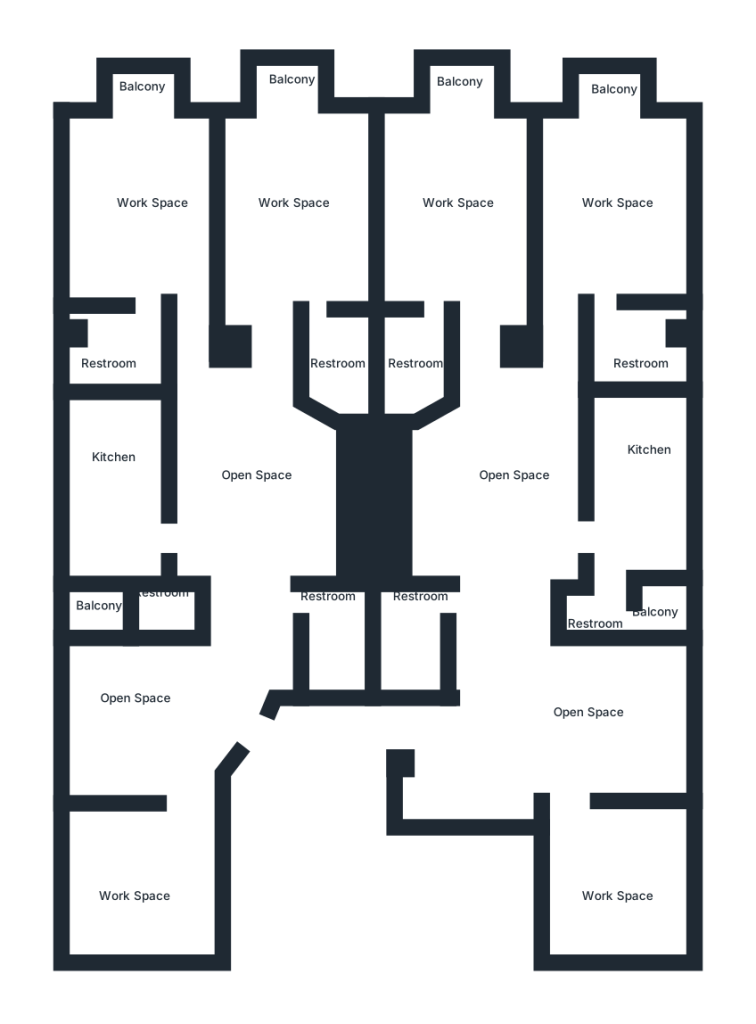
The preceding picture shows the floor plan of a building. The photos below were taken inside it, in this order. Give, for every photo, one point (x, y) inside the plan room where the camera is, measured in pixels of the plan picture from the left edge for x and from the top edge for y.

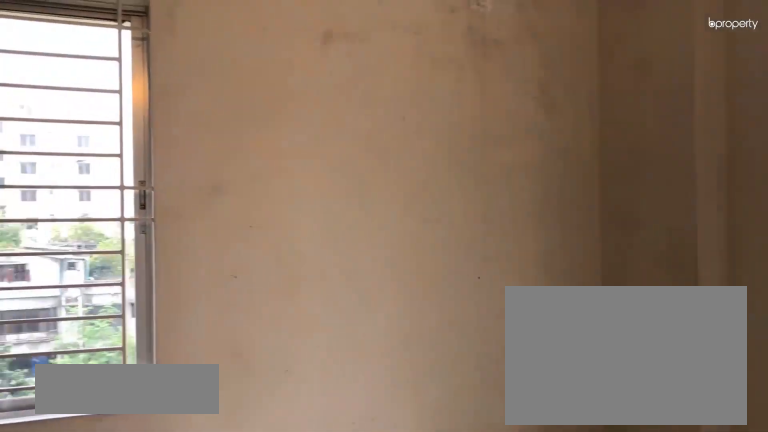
(146, 188)
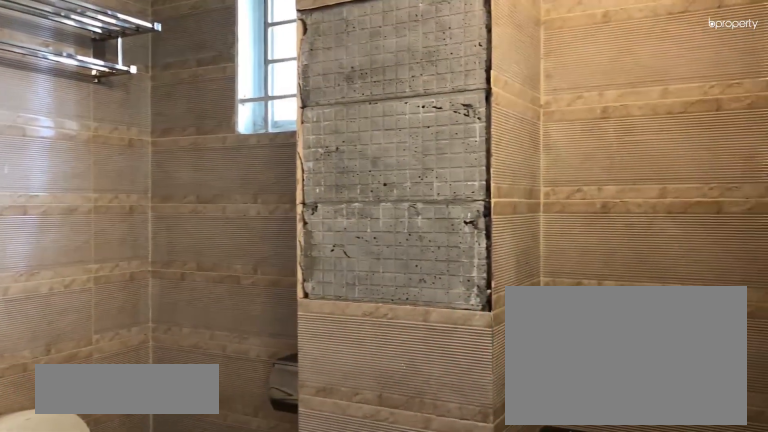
(119, 346)
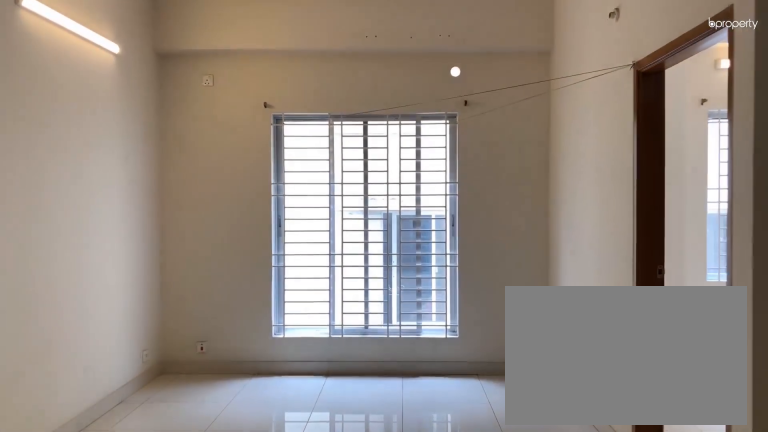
(556, 721)
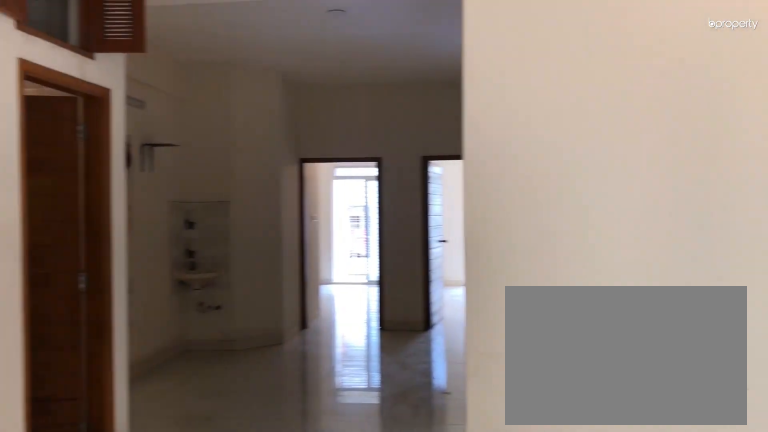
(556, 721)
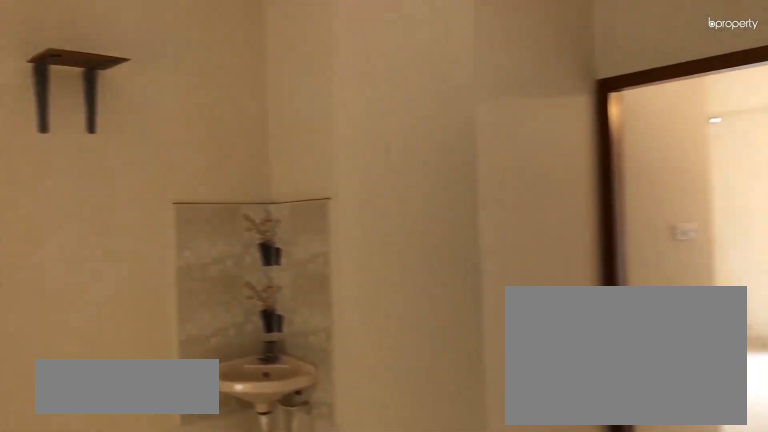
(534, 444)
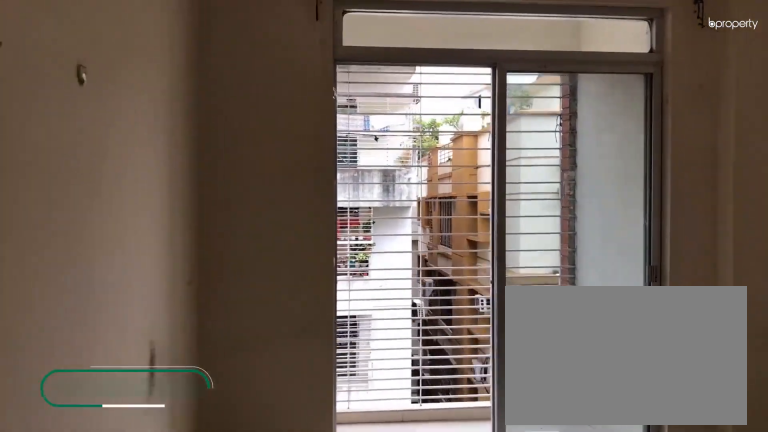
(610, 205)
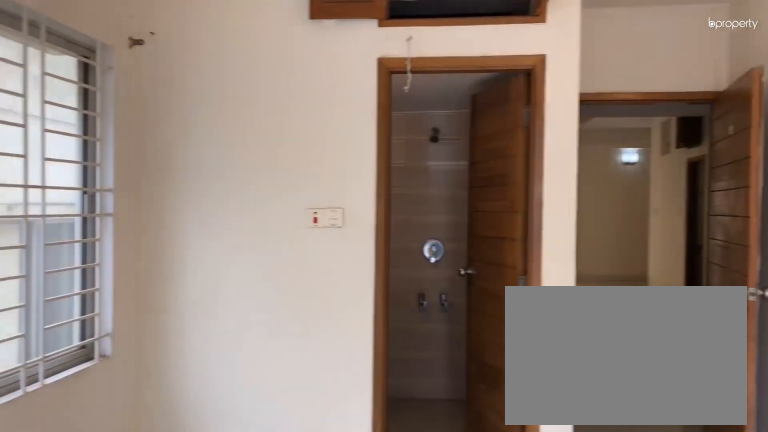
(610, 205)
